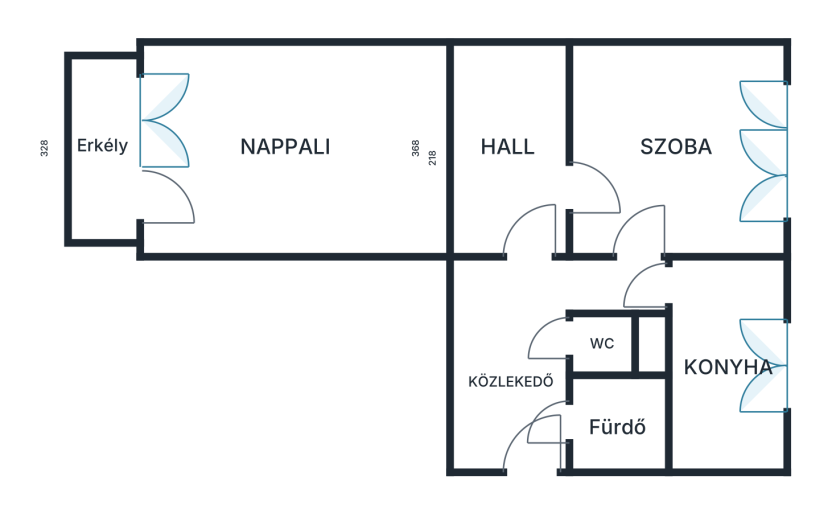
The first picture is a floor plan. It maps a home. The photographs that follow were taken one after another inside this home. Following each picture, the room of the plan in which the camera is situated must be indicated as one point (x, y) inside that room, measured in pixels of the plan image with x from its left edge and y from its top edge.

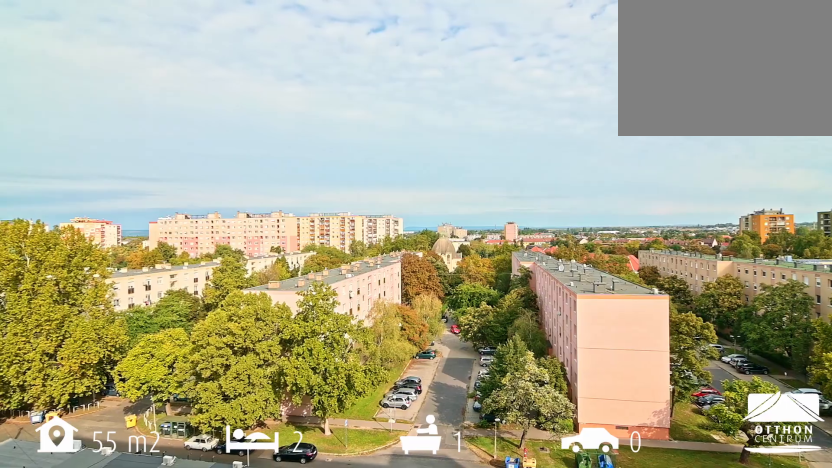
(99, 152)
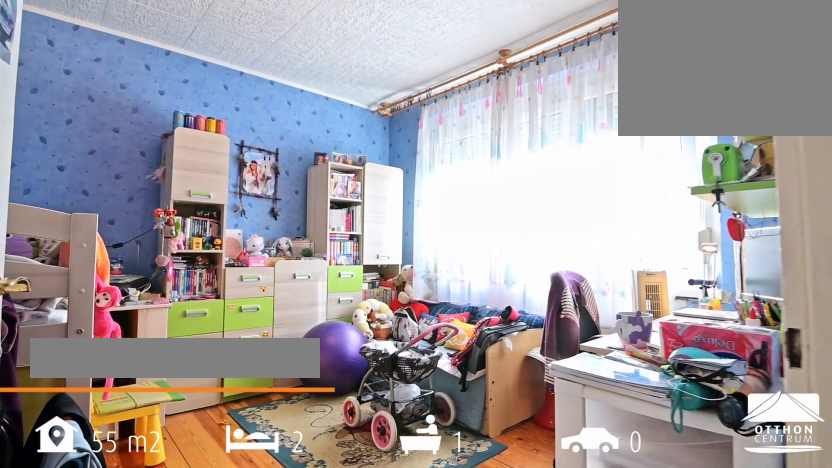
(682, 132)
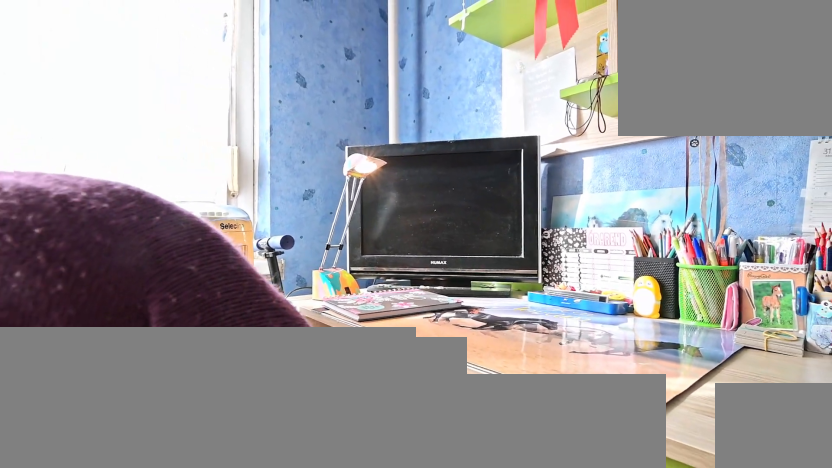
(682, 132)
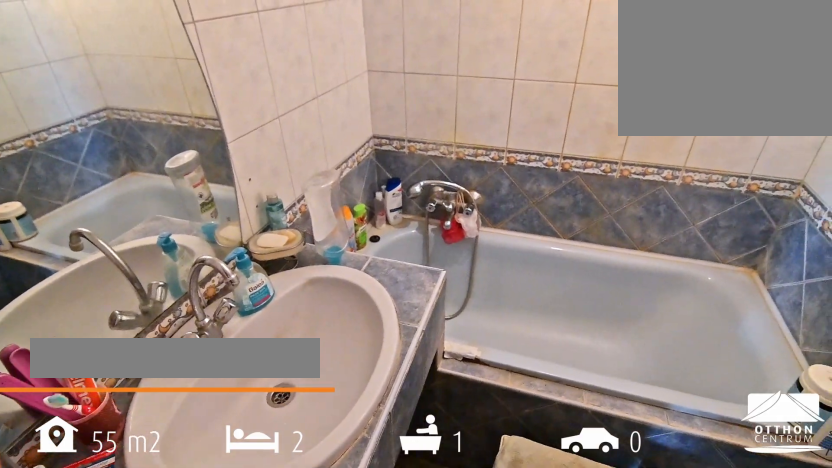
(613, 434)
